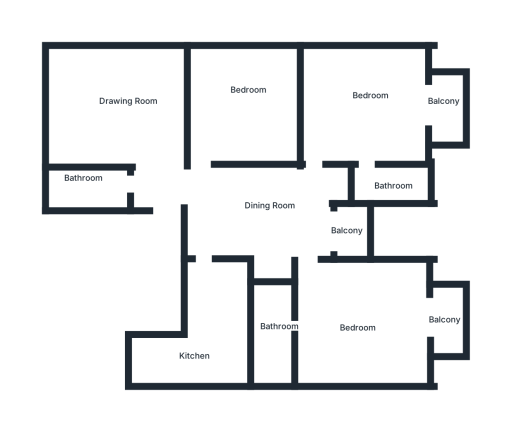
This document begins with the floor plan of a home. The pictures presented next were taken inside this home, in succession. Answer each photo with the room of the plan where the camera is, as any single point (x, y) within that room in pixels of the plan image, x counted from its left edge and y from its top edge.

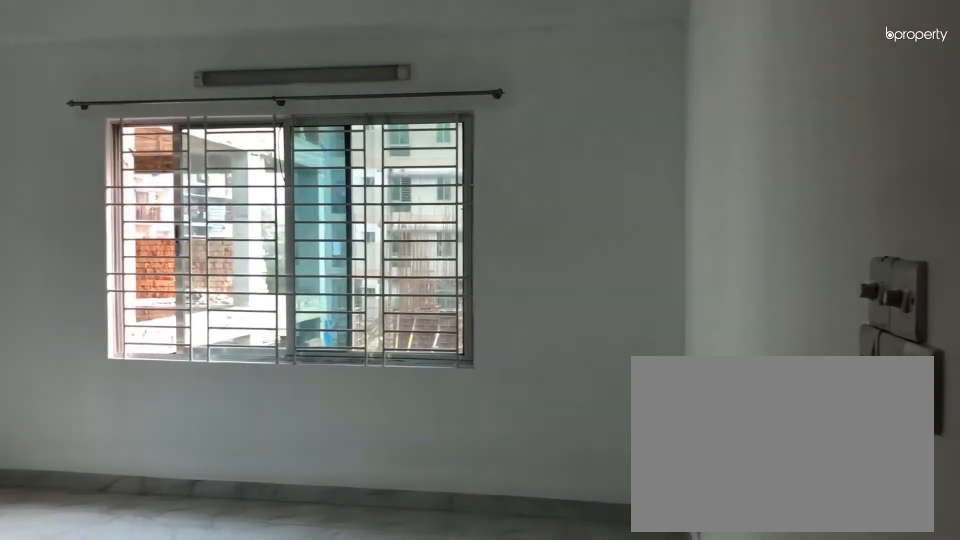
(113, 106)
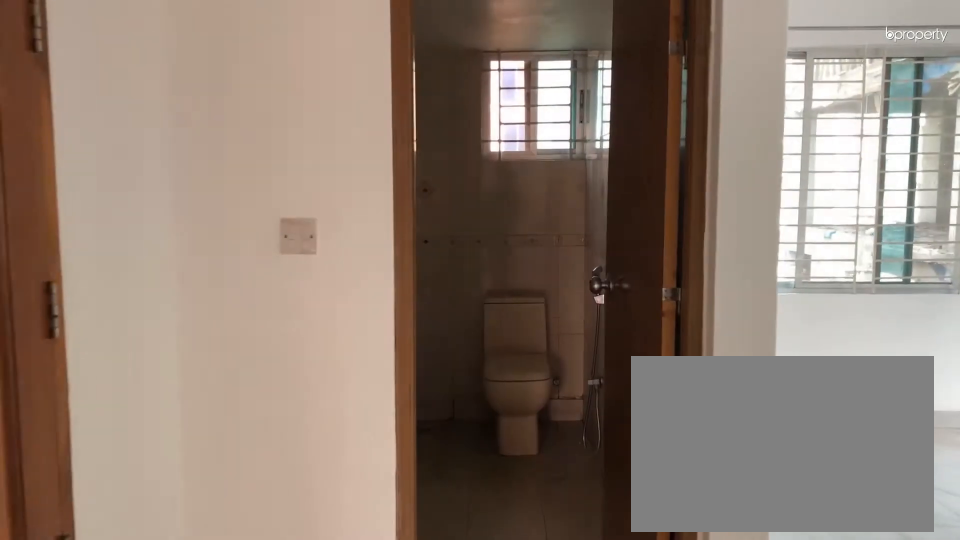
(113, 106)
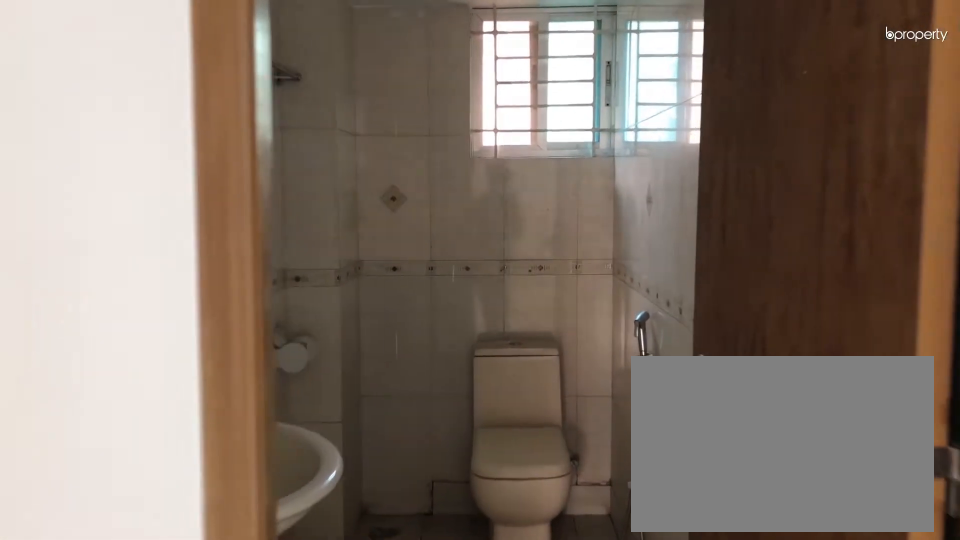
(90, 184)
